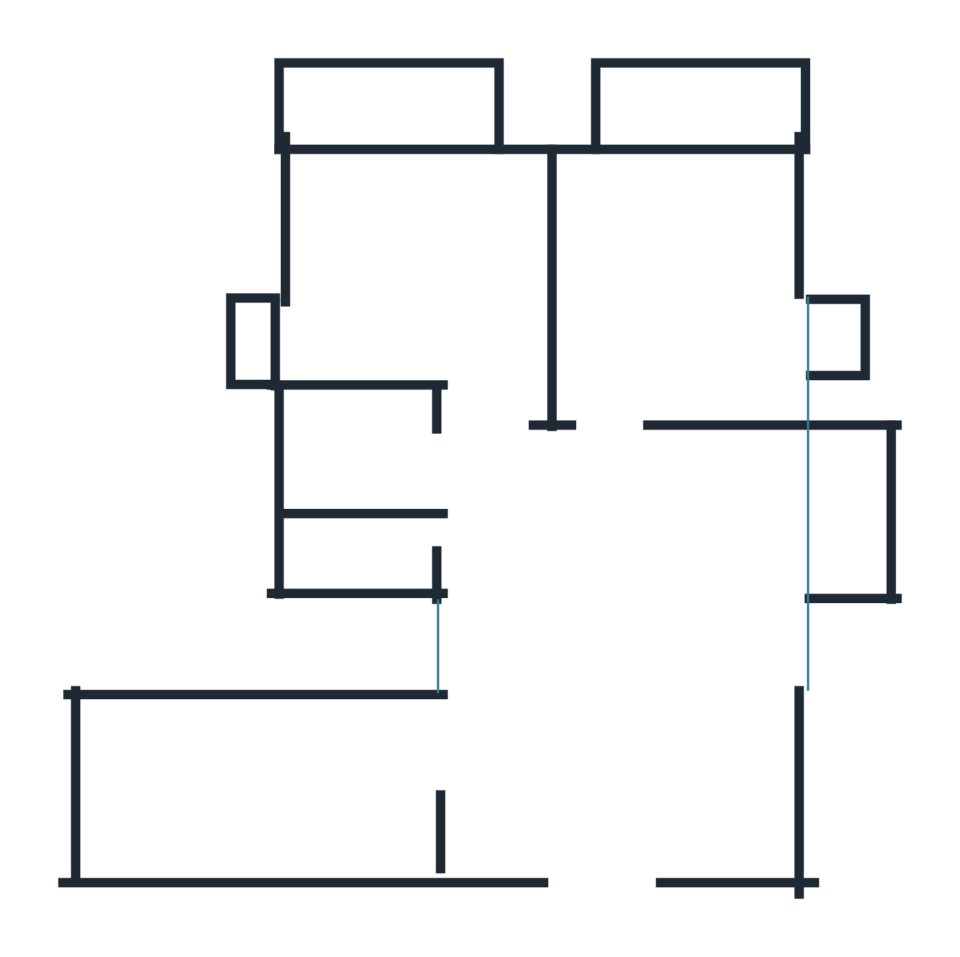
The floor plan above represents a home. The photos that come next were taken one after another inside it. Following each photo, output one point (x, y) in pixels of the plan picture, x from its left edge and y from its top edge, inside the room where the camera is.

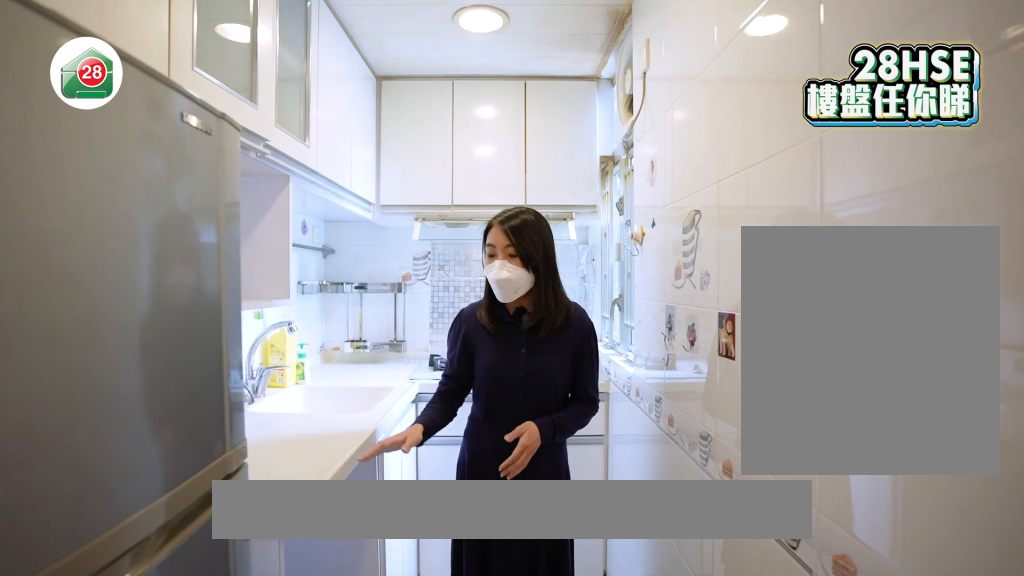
(303, 771)
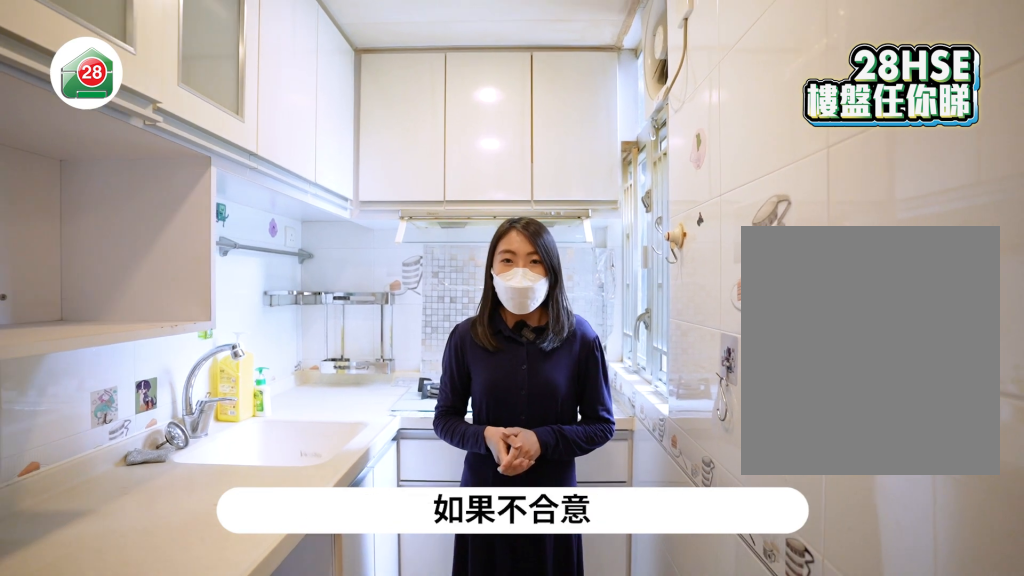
(303, 771)
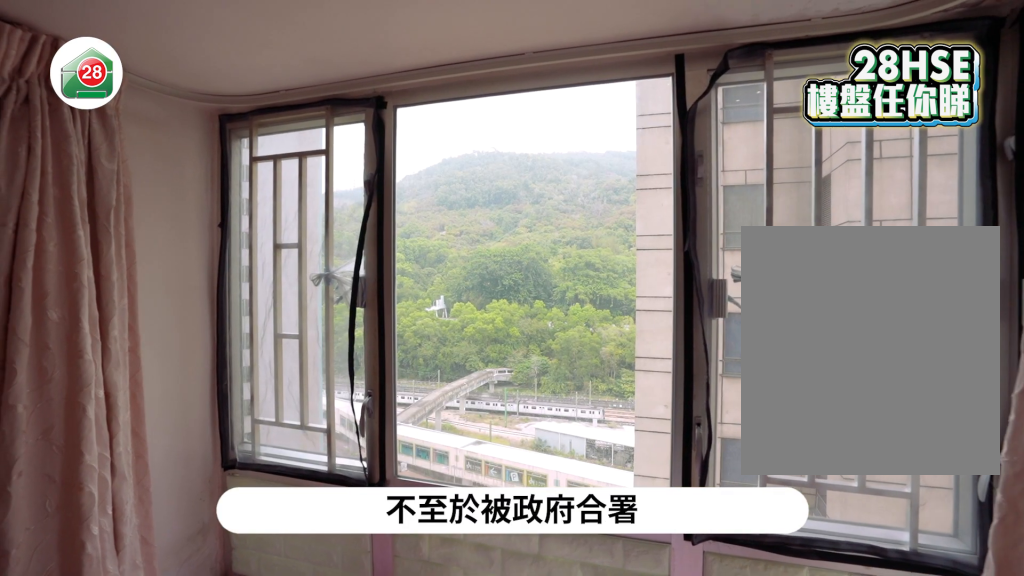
(679, 286)
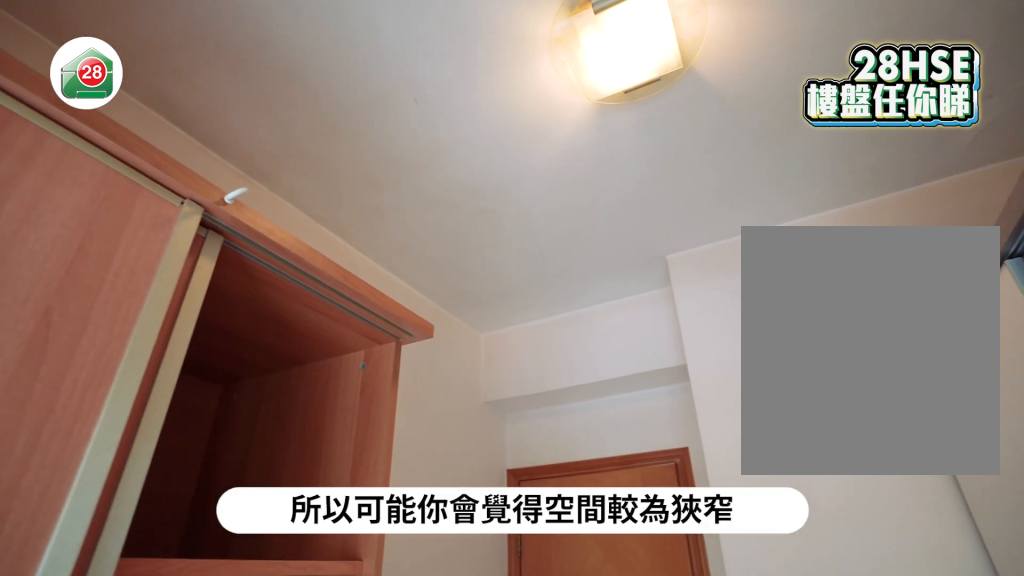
(421, 284)
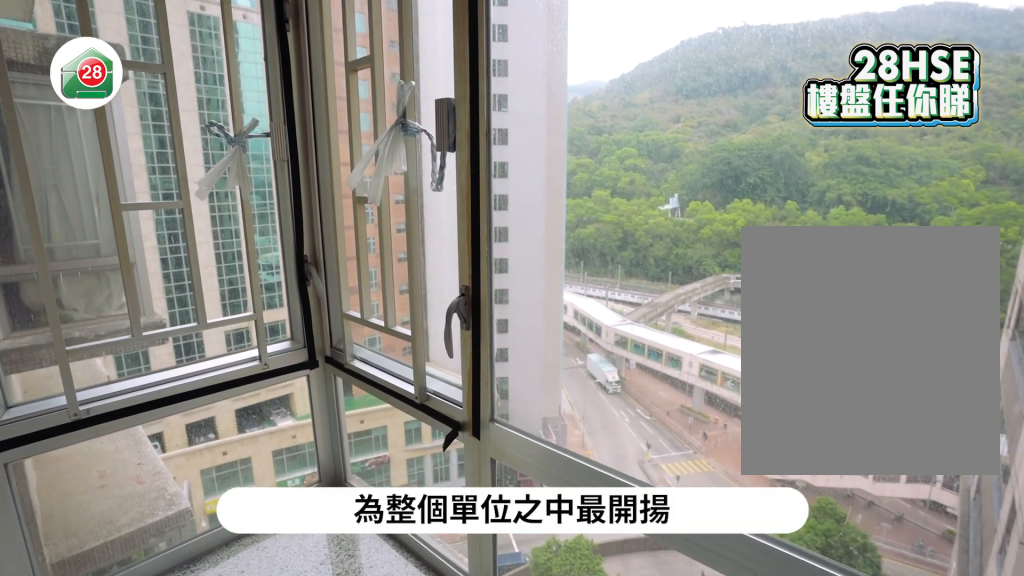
(420, 284)
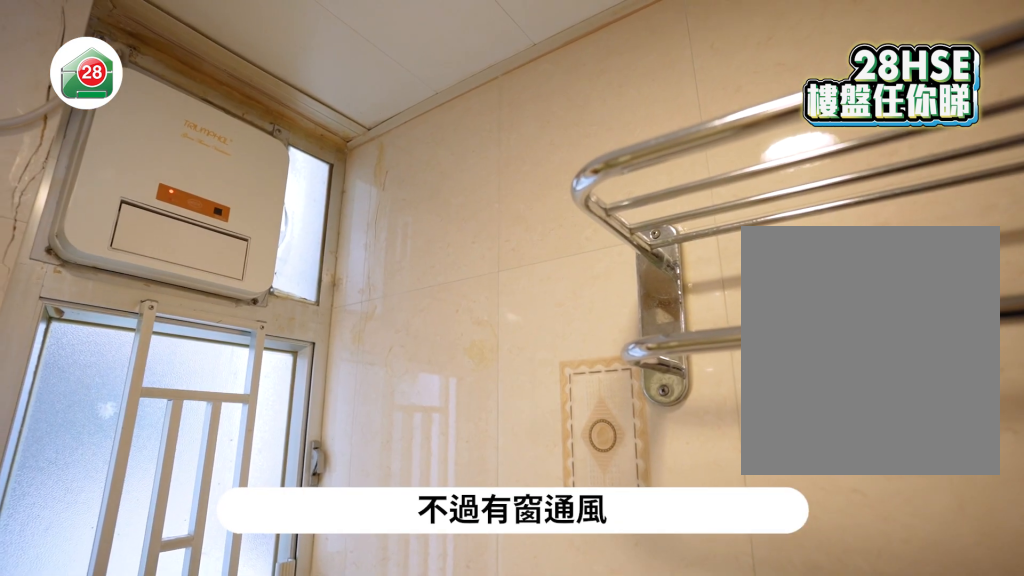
(356, 485)
